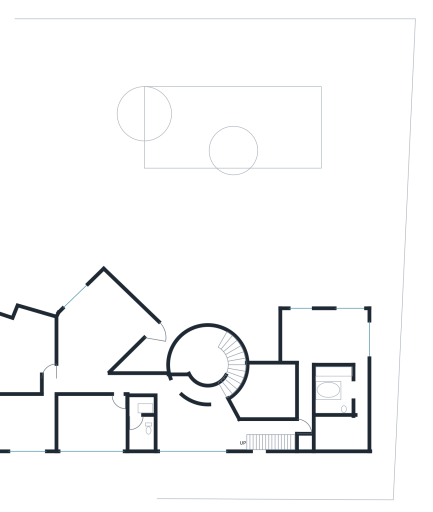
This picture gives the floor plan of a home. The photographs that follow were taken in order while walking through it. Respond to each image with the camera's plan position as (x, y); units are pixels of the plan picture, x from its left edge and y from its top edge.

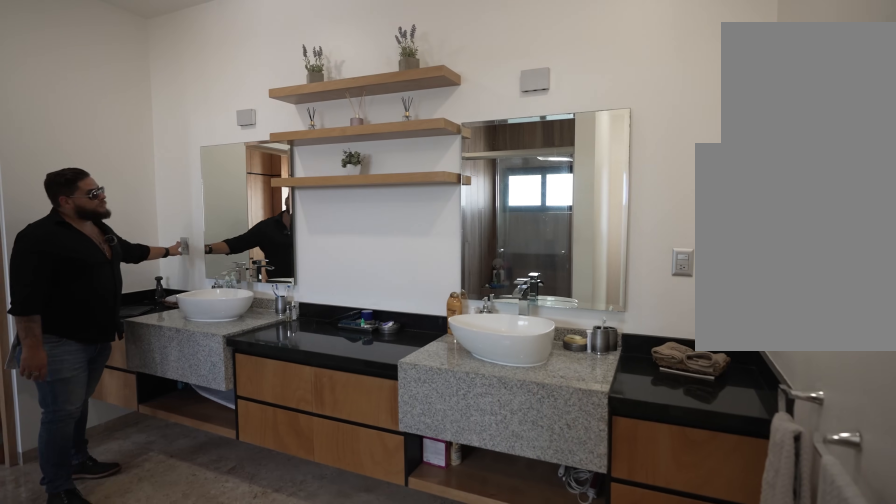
(359, 383)
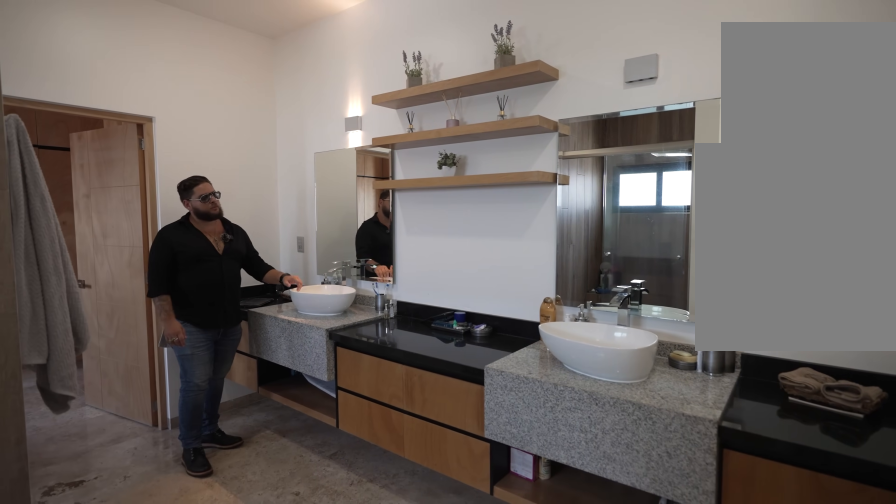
(359, 383)
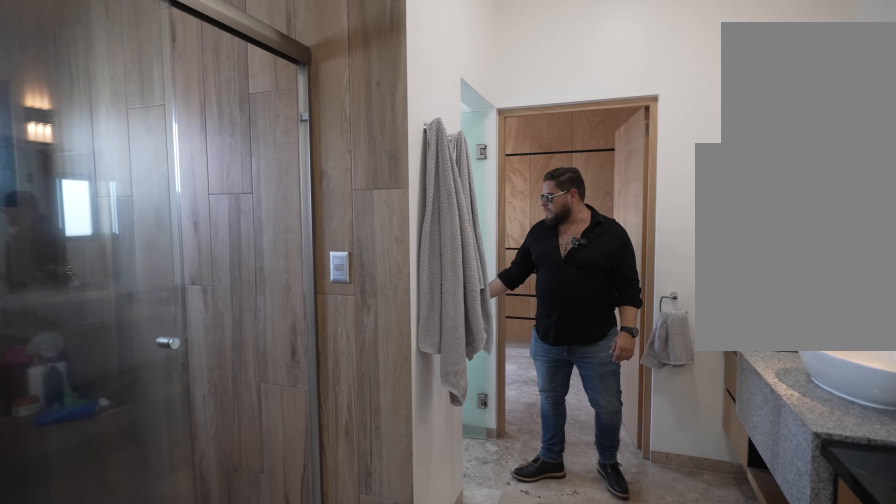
(359, 383)
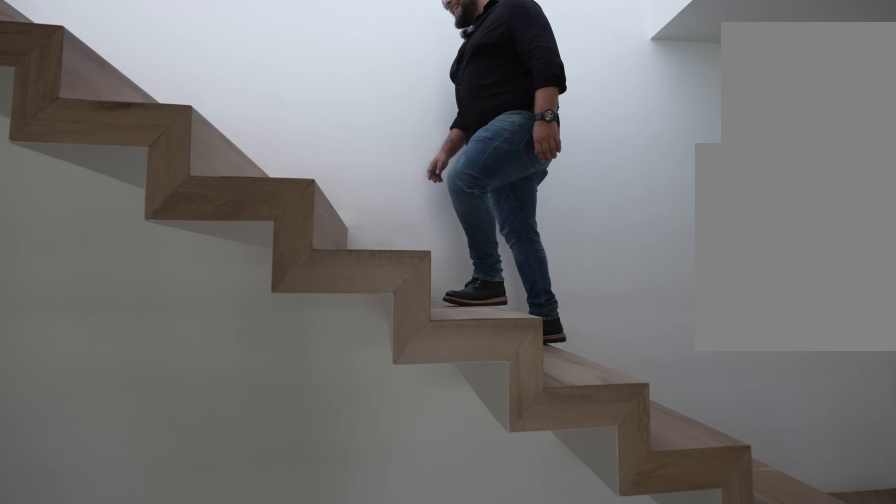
(274, 426)
